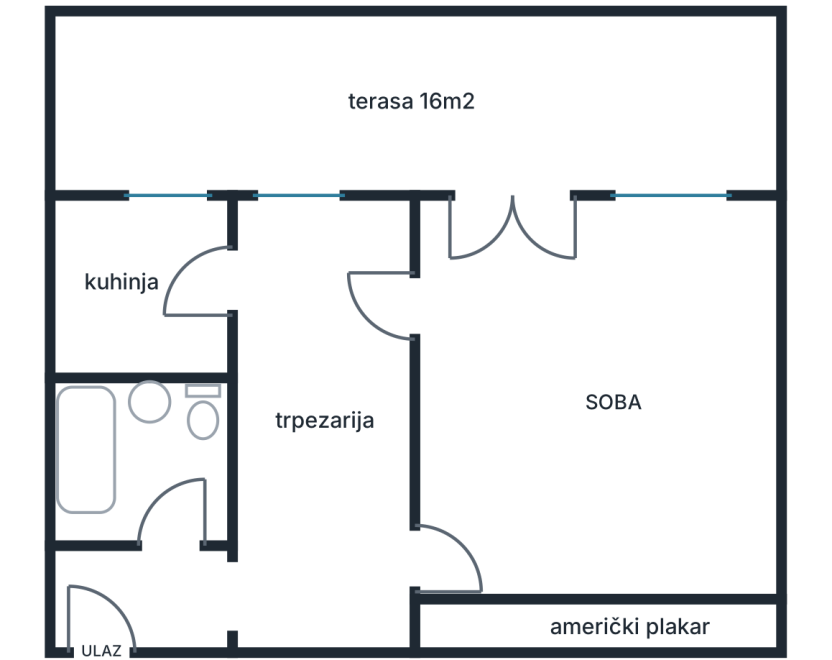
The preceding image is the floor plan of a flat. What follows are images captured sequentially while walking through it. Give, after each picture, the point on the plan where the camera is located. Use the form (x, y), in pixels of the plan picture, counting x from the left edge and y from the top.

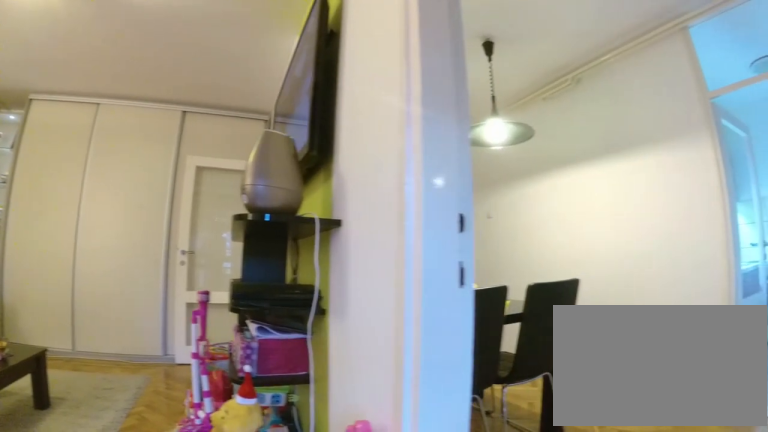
(543, 260)
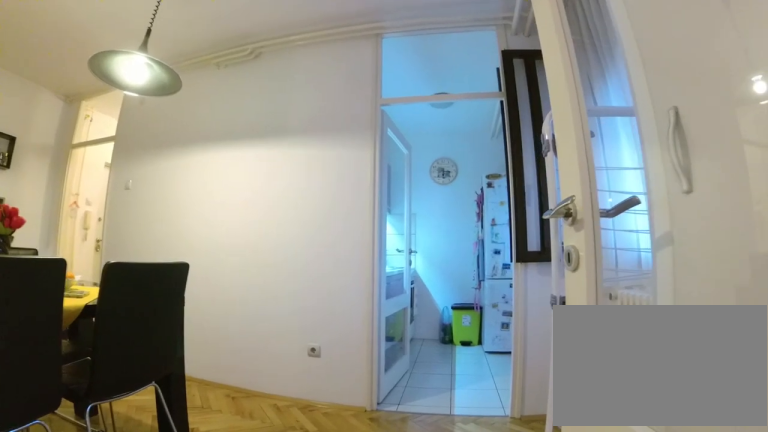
(468, 294)
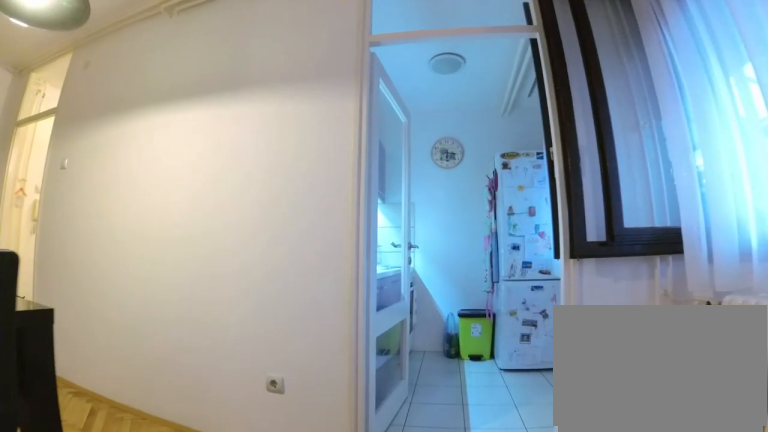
(412, 294)
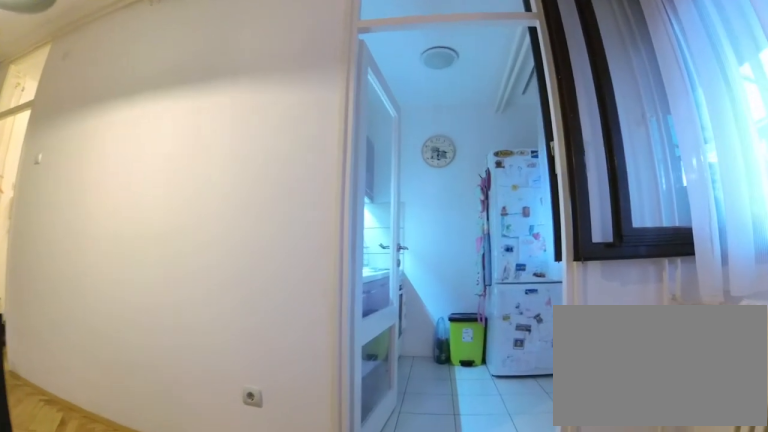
(400, 294)
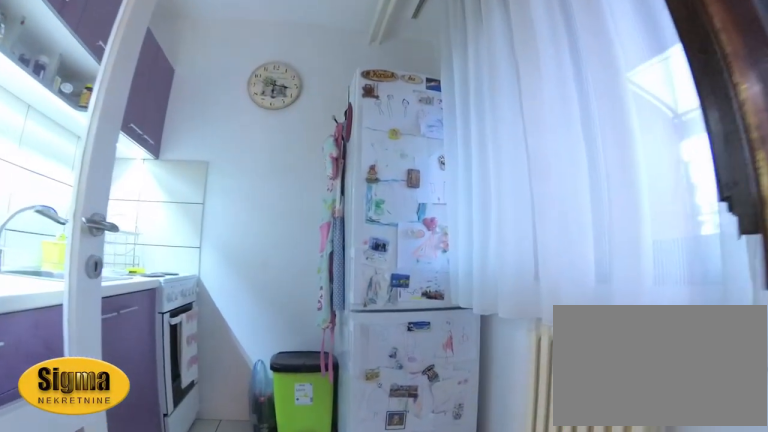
(269, 293)
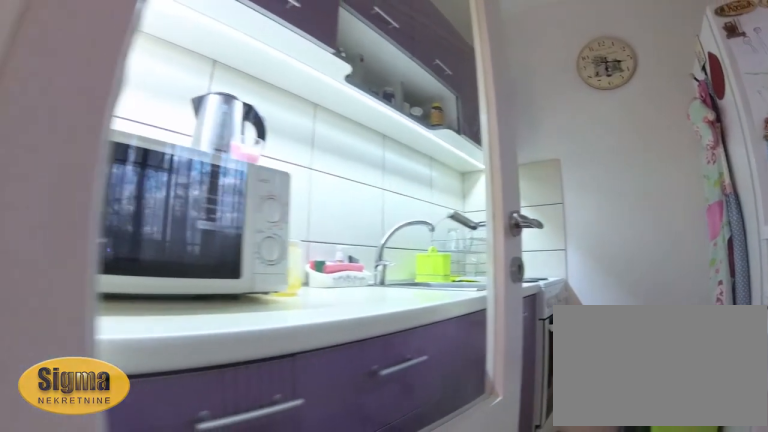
(231, 257)
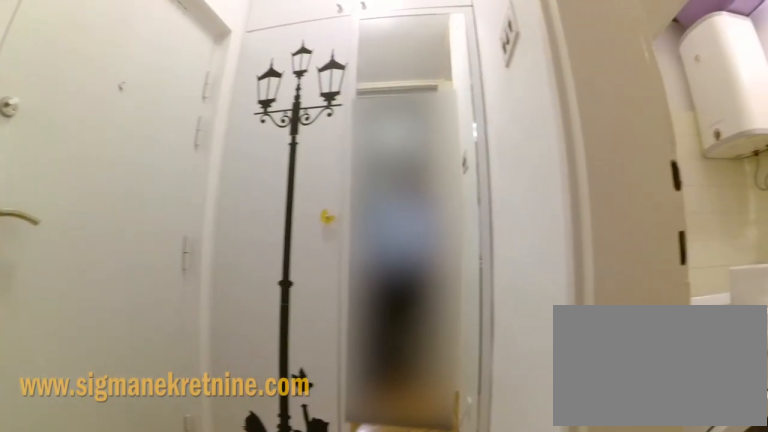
(236, 590)
